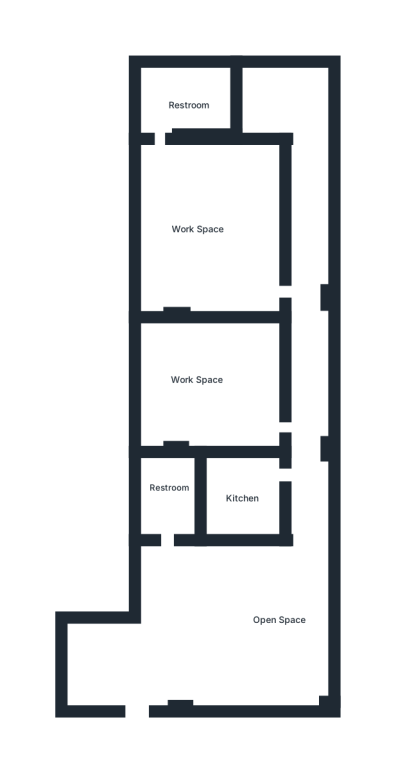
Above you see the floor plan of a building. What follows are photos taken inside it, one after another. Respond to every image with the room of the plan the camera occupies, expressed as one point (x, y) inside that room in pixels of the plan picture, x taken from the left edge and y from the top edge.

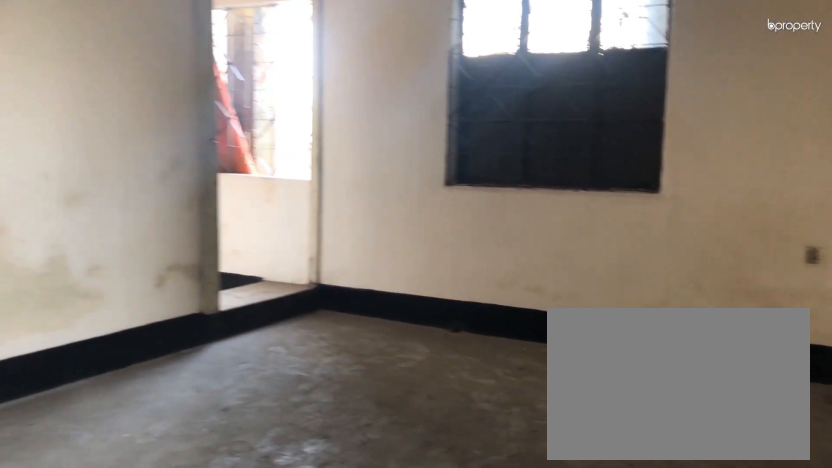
(135, 707)
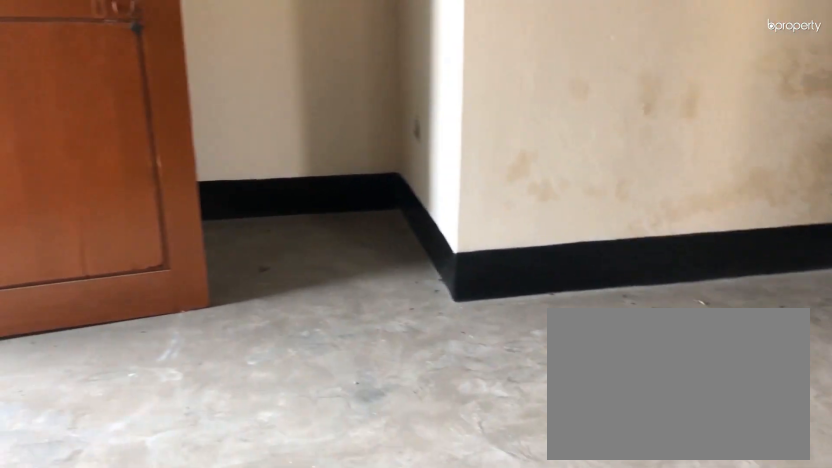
(266, 617)
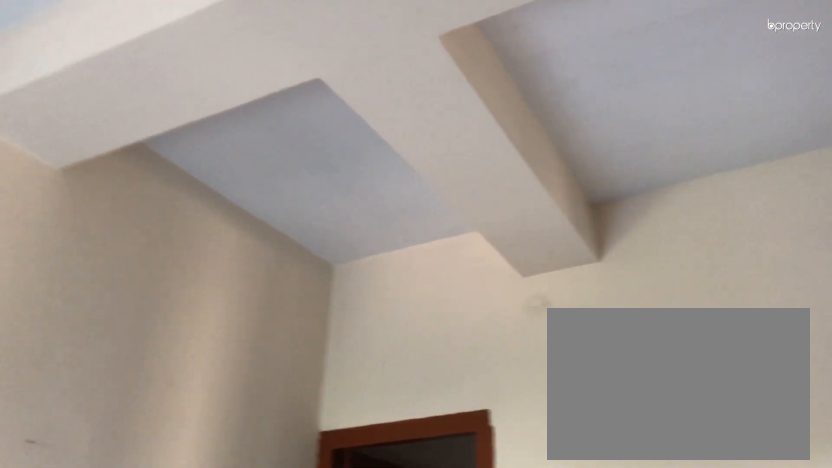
(266, 617)
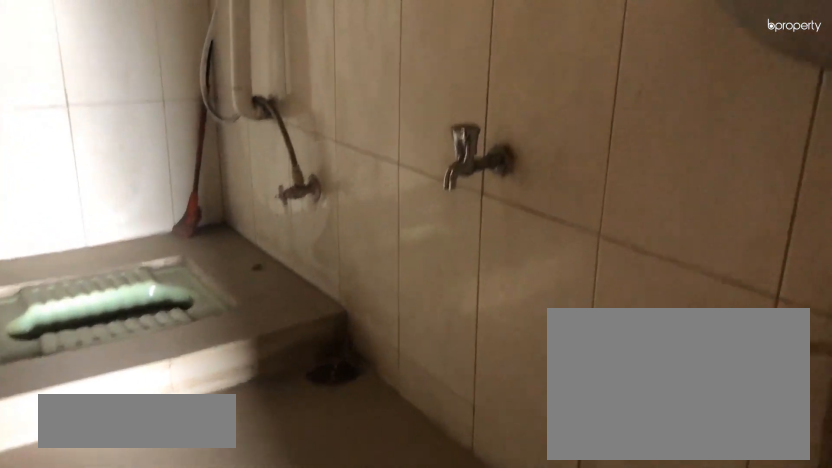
(172, 499)
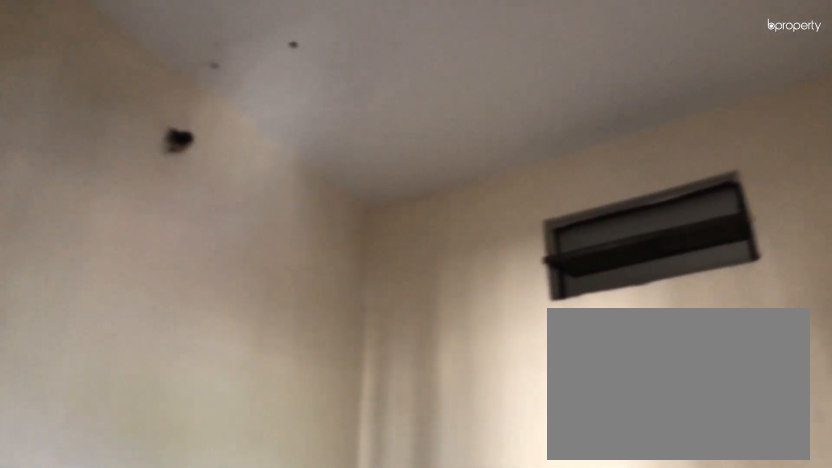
(241, 494)
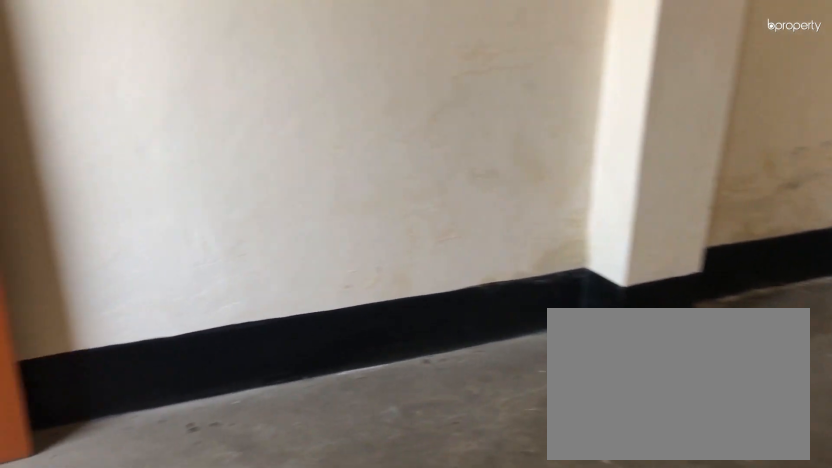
(194, 389)
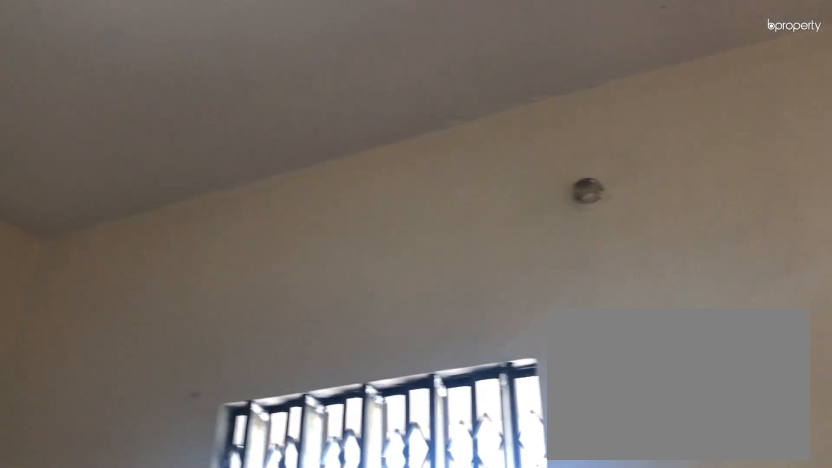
(194, 389)
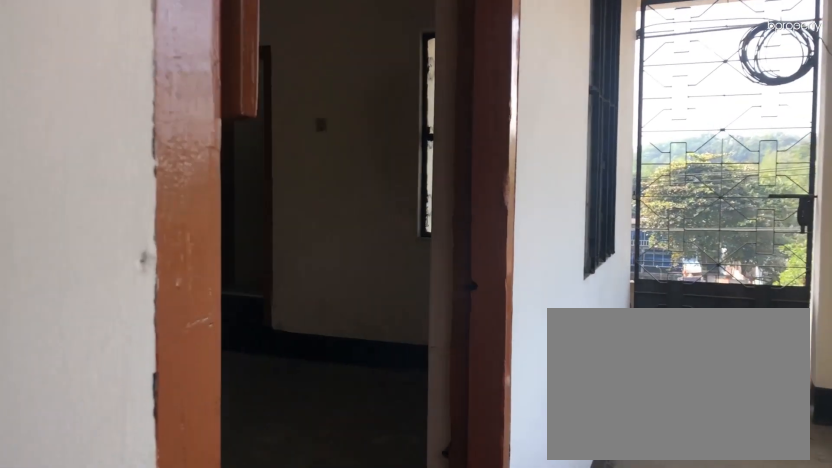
(297, 288)
